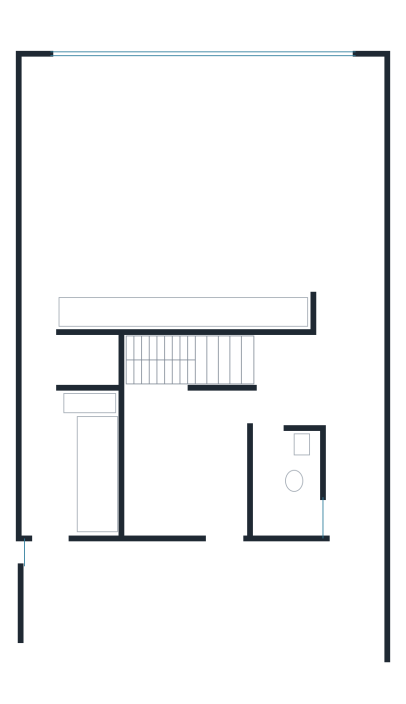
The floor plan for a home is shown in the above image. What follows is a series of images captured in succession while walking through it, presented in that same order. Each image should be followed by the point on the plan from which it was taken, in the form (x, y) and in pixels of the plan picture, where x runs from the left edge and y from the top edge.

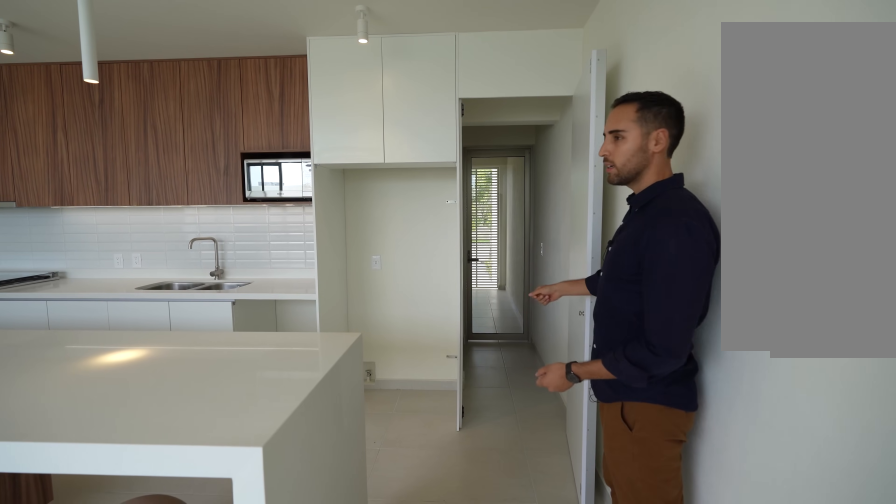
(42, 219)
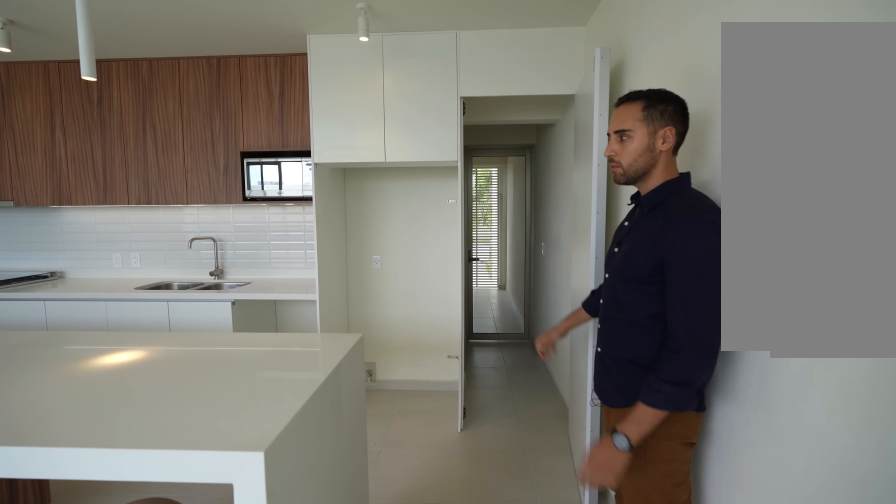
(42, 219)
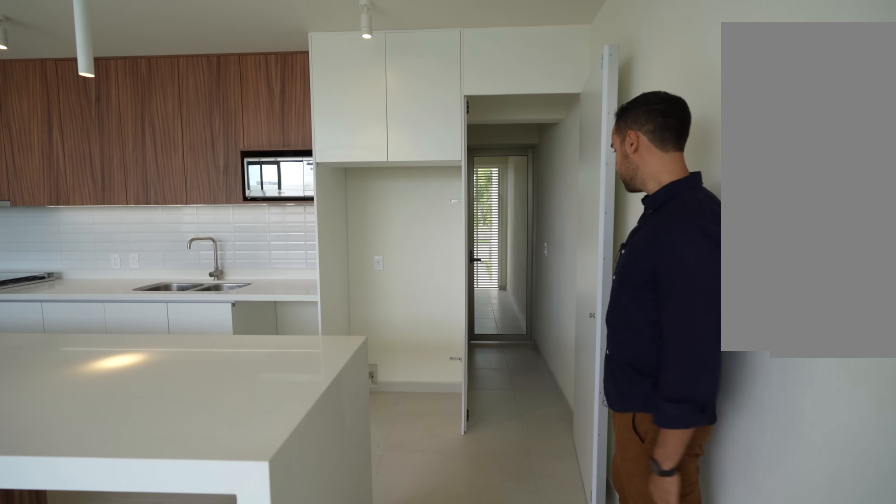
(42, 218)
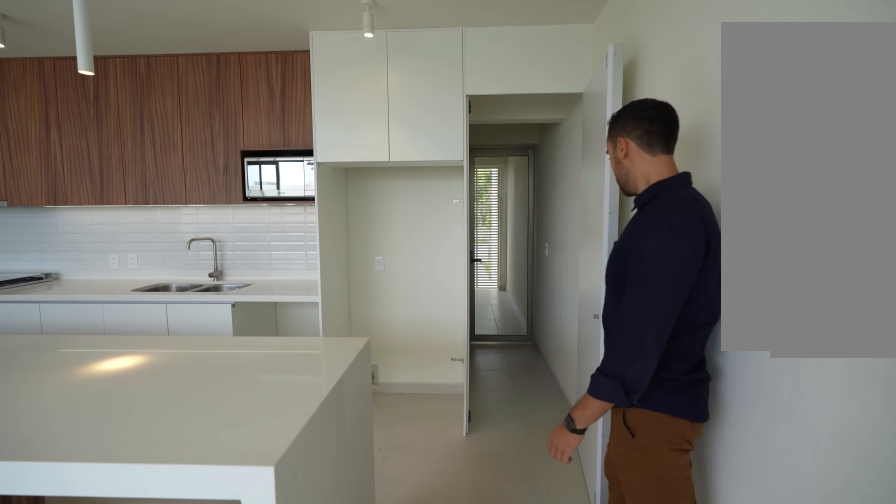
(43, 218)
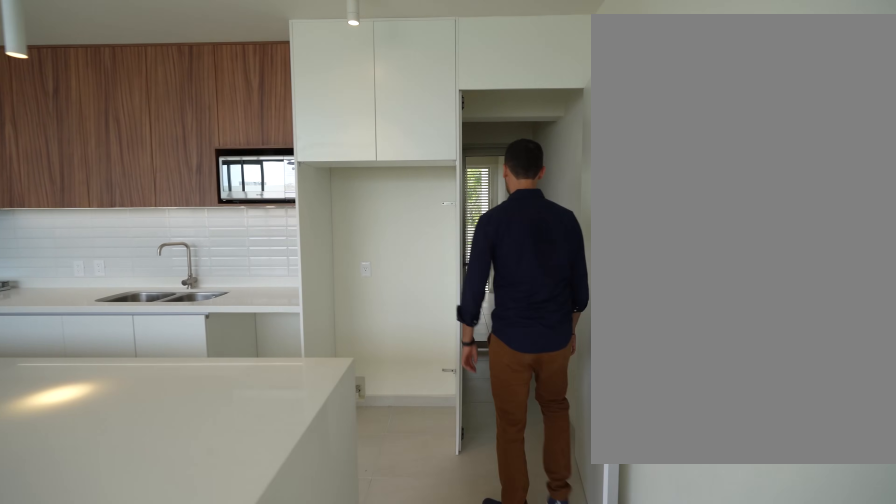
(41, 219)
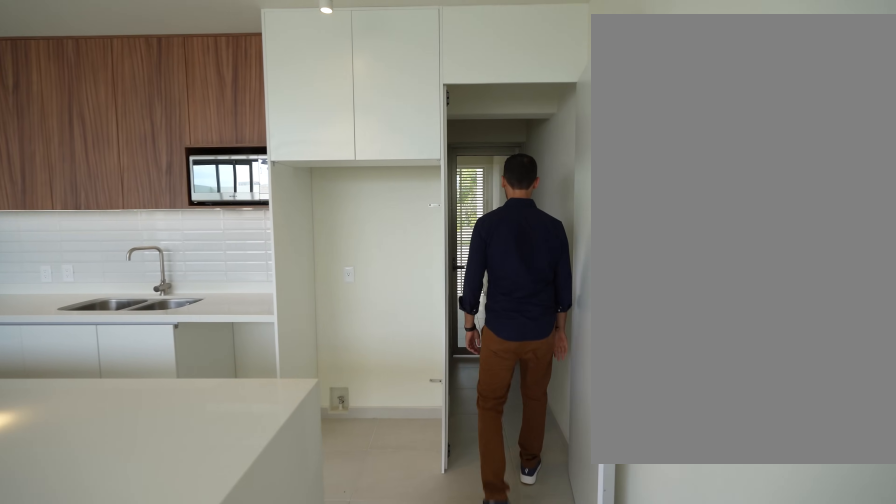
(42, 219)
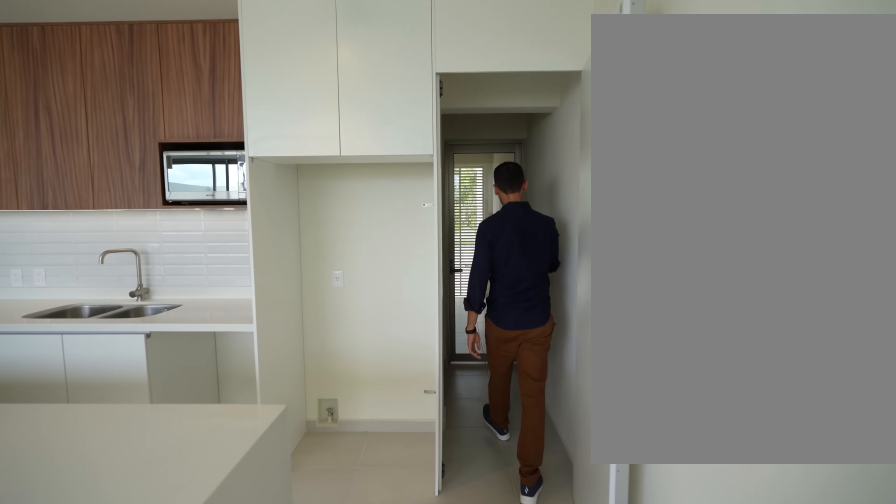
(42, 219)
